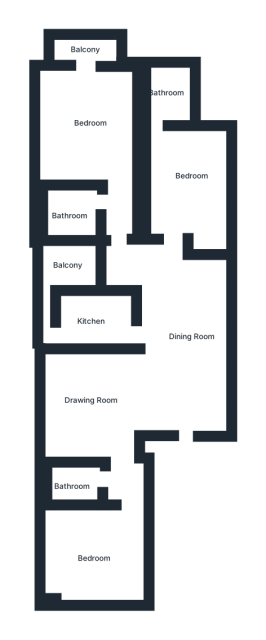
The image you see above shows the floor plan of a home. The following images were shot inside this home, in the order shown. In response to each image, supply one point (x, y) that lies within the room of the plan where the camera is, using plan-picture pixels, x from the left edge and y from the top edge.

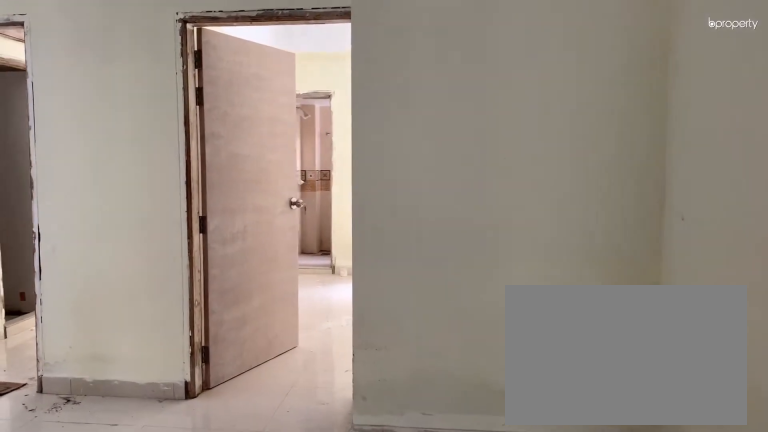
(183, 328)
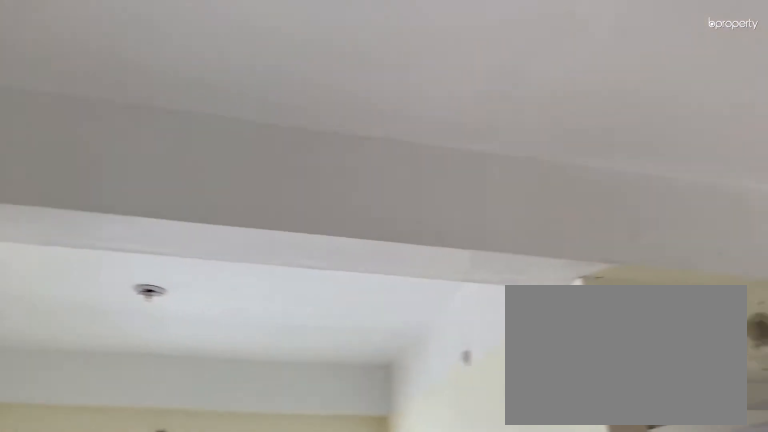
(183, 328)
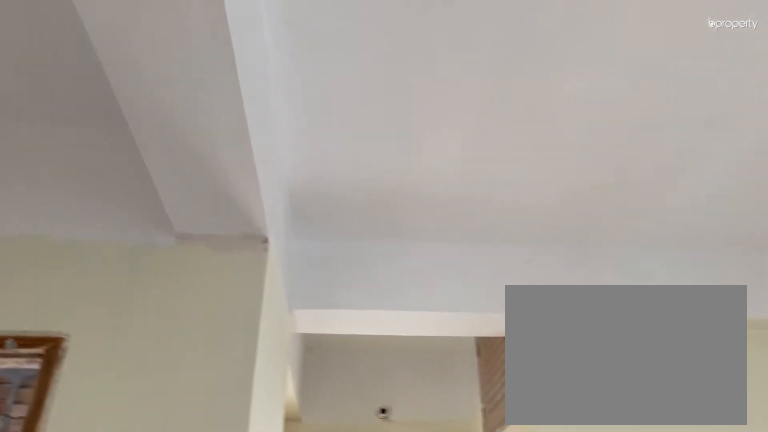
(85, 395)
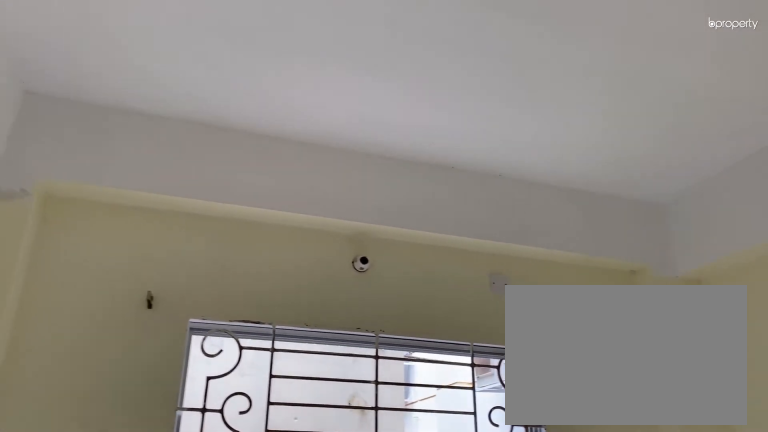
(93, 556)
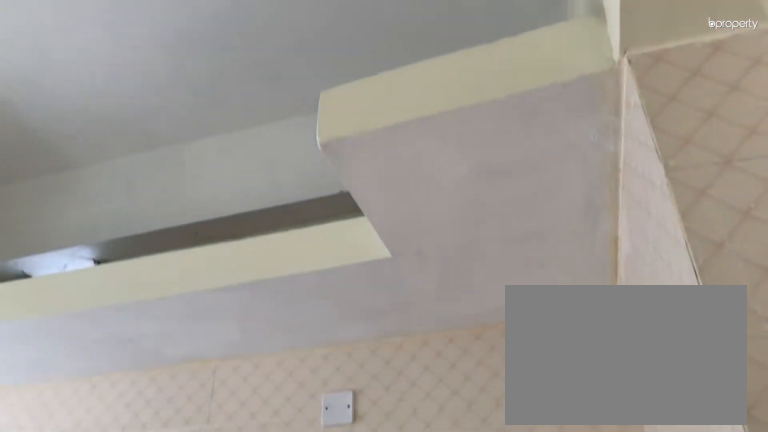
(94, 318)
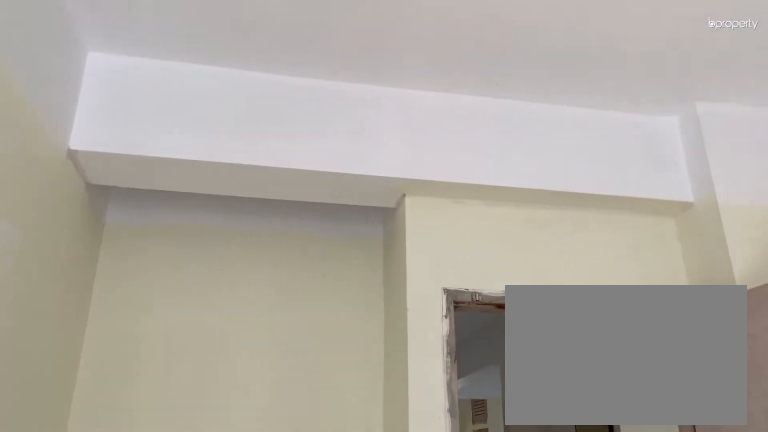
(182, 183)
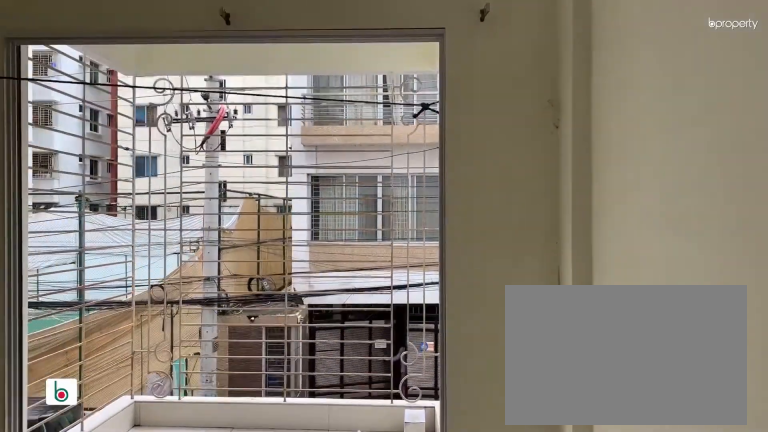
(83, 115)
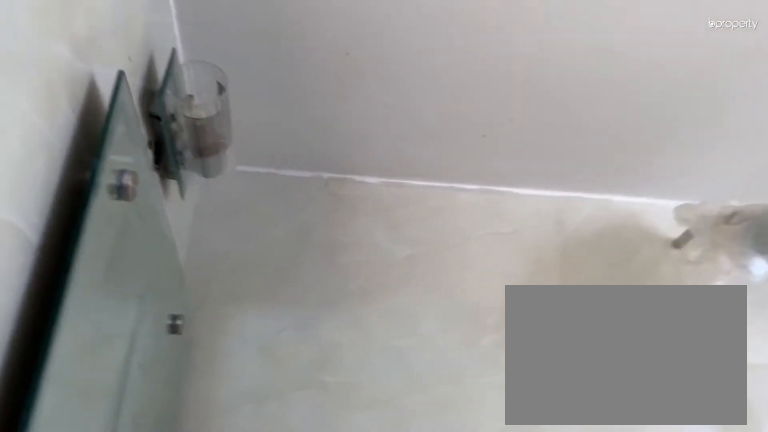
(70, 212)
